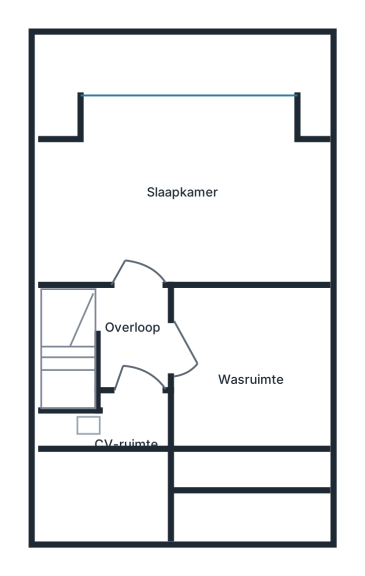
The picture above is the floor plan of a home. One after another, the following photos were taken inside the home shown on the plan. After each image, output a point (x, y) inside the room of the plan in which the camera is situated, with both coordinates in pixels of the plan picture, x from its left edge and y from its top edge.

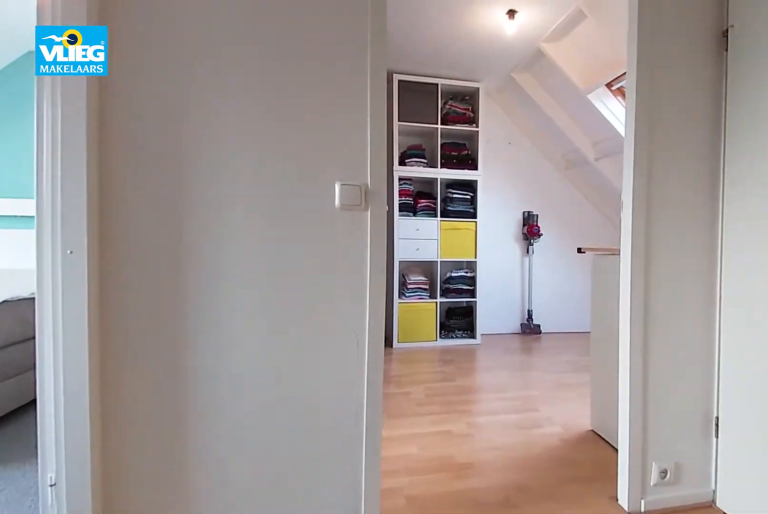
(132, 338)
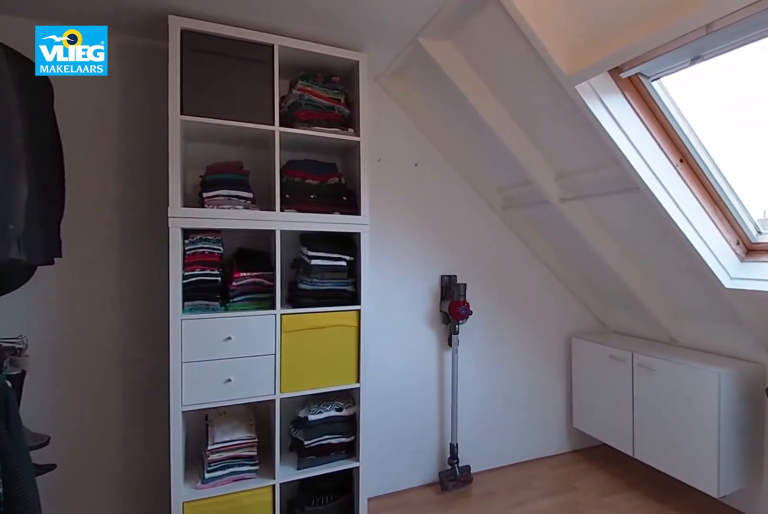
(248, 373)
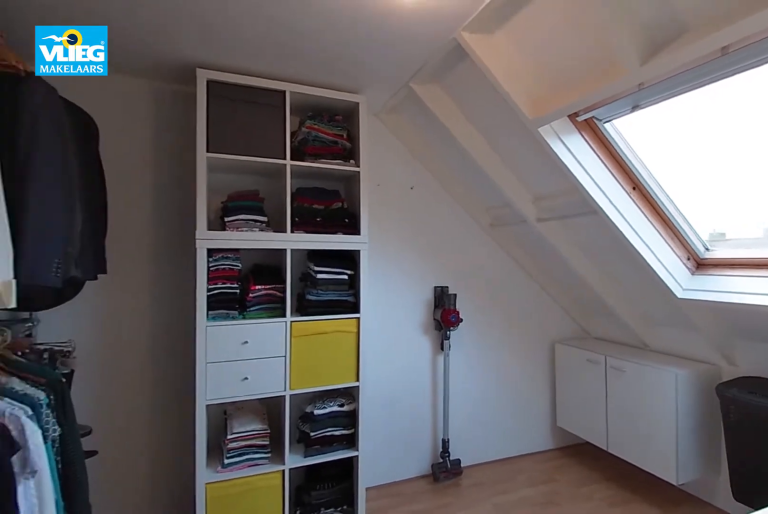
(248, 373)
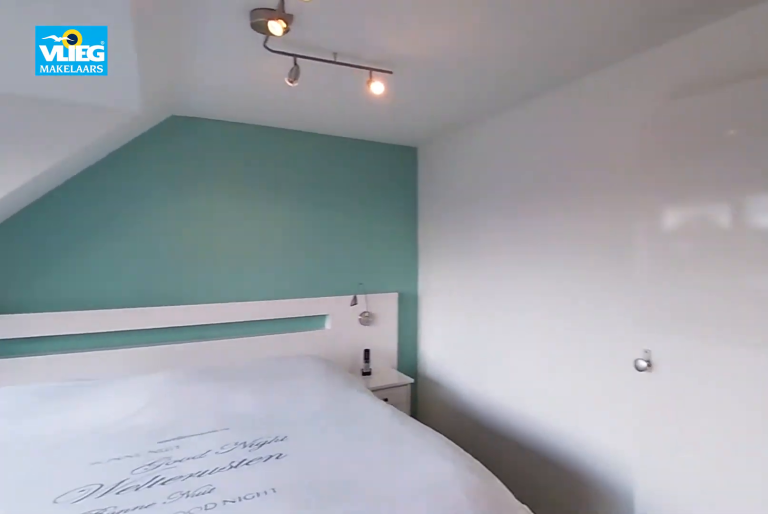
(108, 201)
